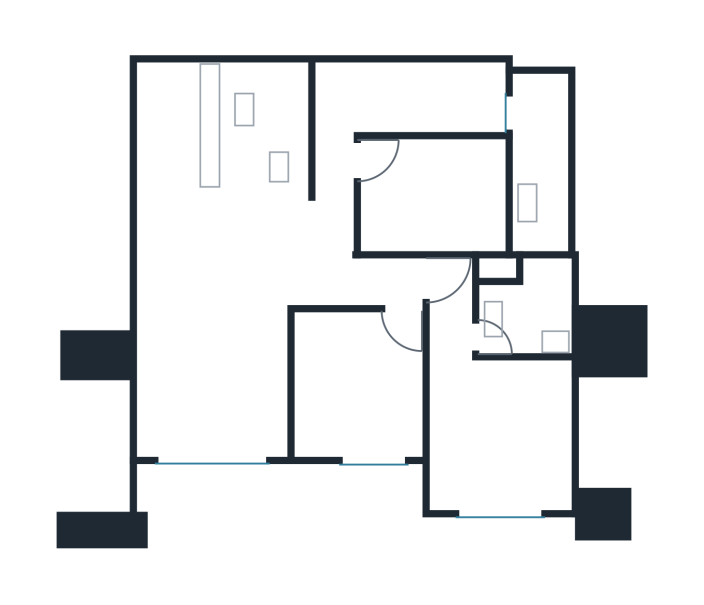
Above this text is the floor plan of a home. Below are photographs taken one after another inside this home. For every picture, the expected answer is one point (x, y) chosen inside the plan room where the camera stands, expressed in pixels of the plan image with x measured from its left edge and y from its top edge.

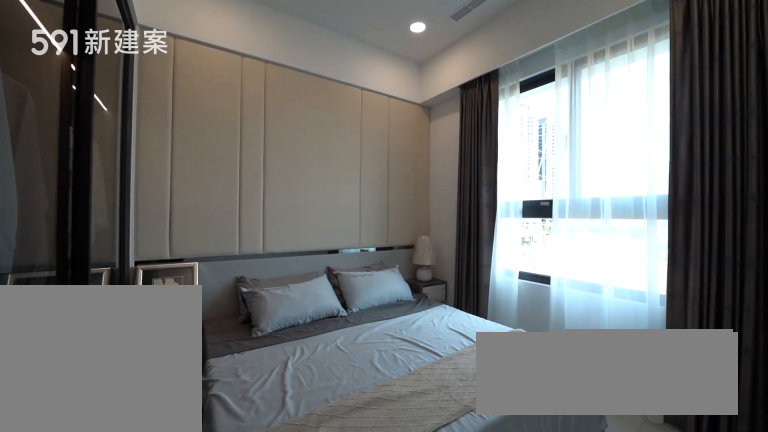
(494, 415)
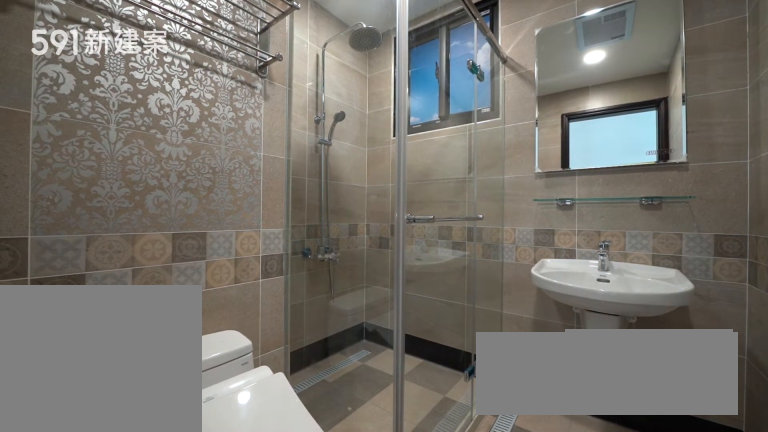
(528, 305)
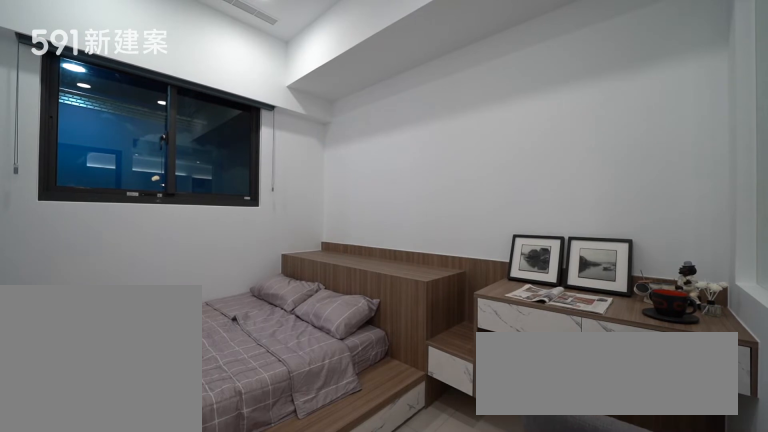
(440, 195)
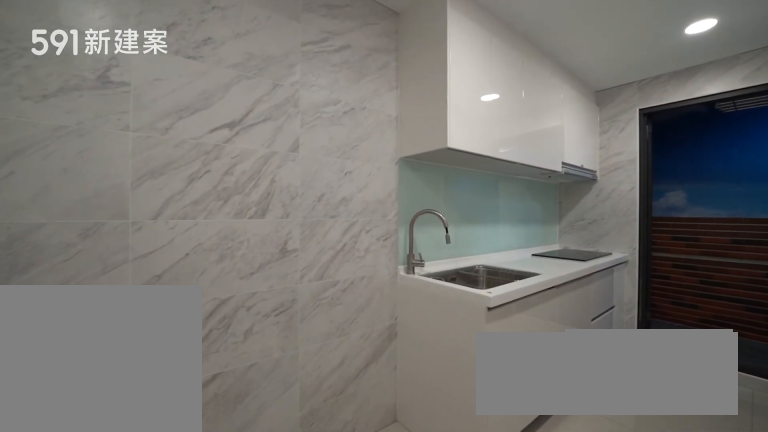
(417, 96)
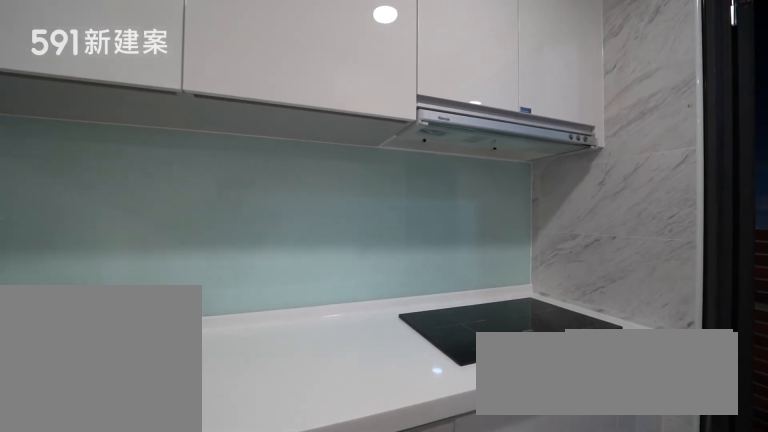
(417, 96)
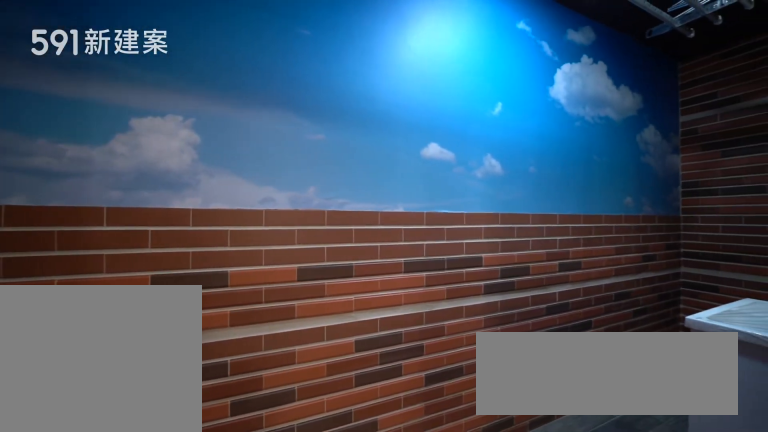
(540, 164)
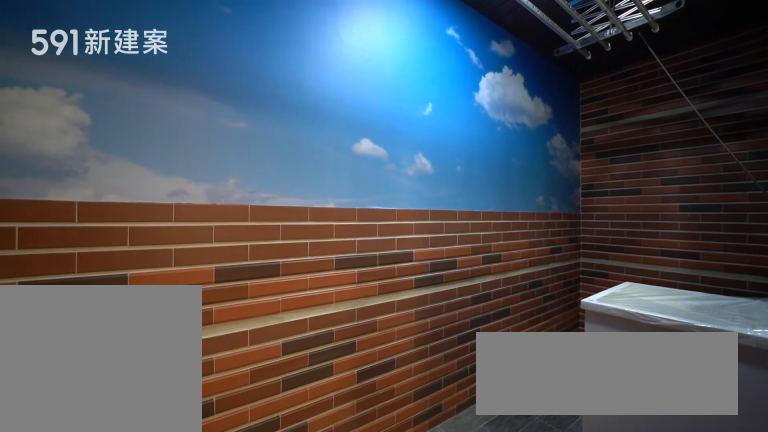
(540, 164)
